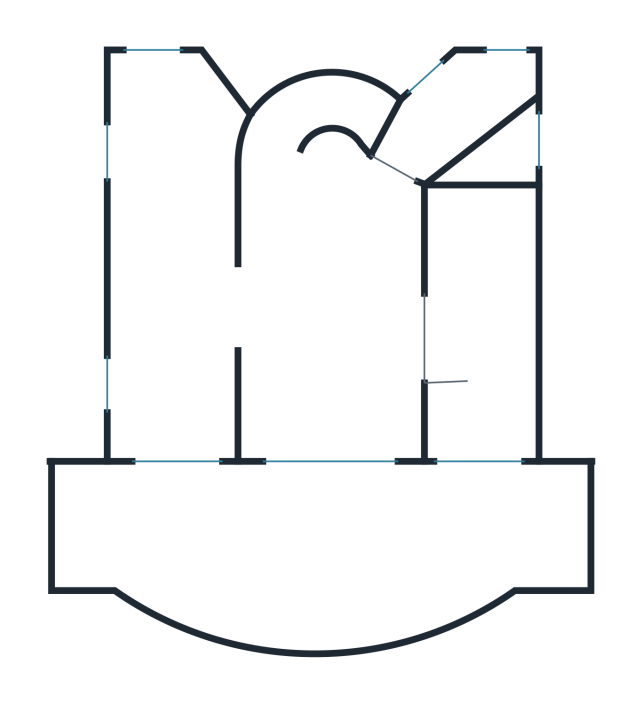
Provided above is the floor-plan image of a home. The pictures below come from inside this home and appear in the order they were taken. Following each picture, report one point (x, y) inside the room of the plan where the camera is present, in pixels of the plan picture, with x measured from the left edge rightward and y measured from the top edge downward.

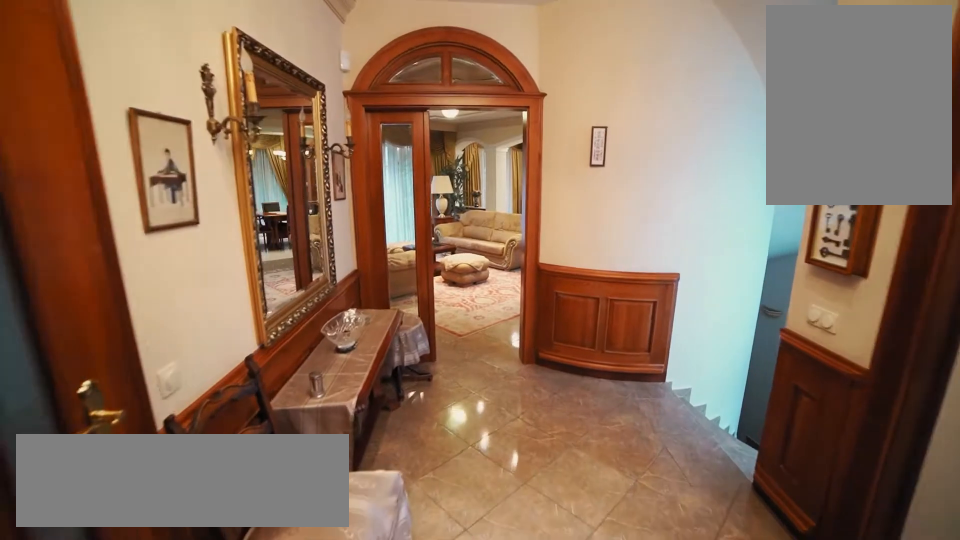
(461, 106)
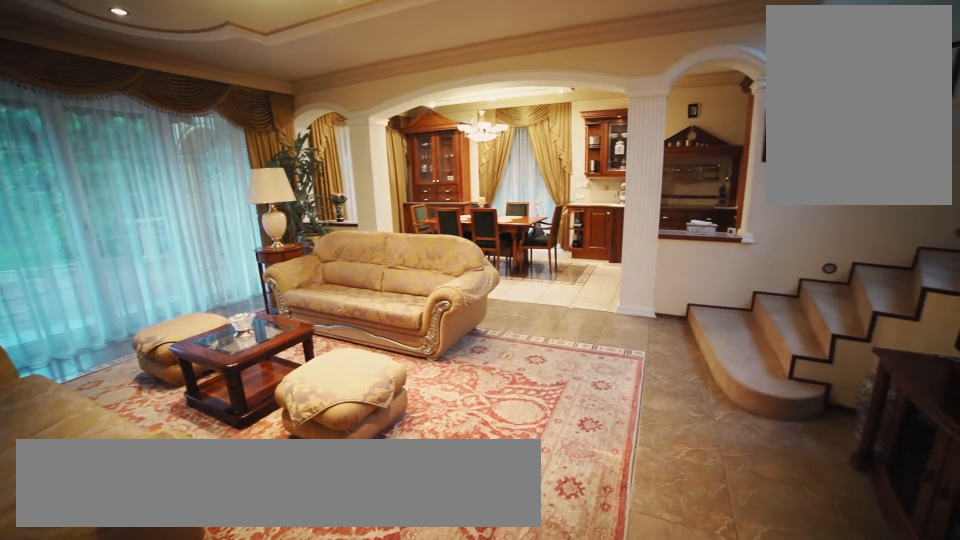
(393, 214)
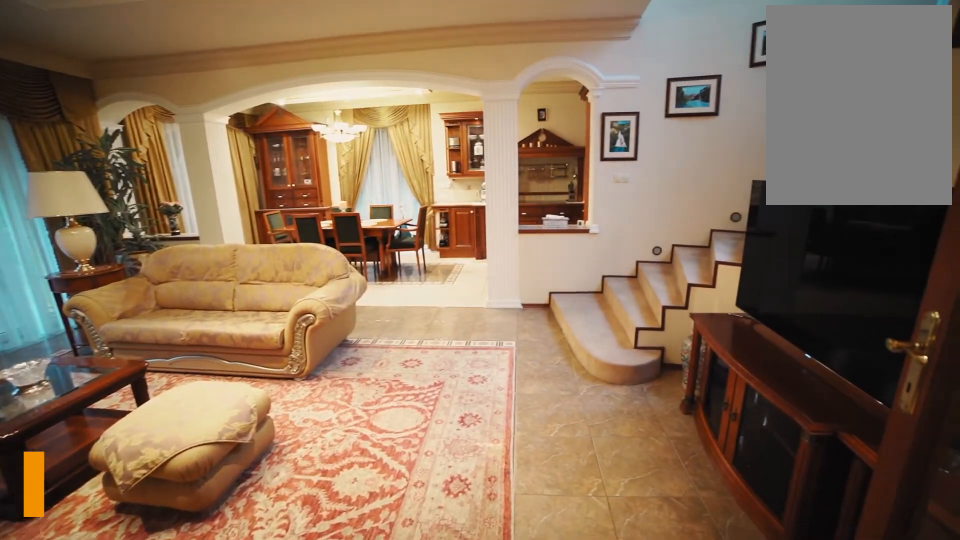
(393, 213)
